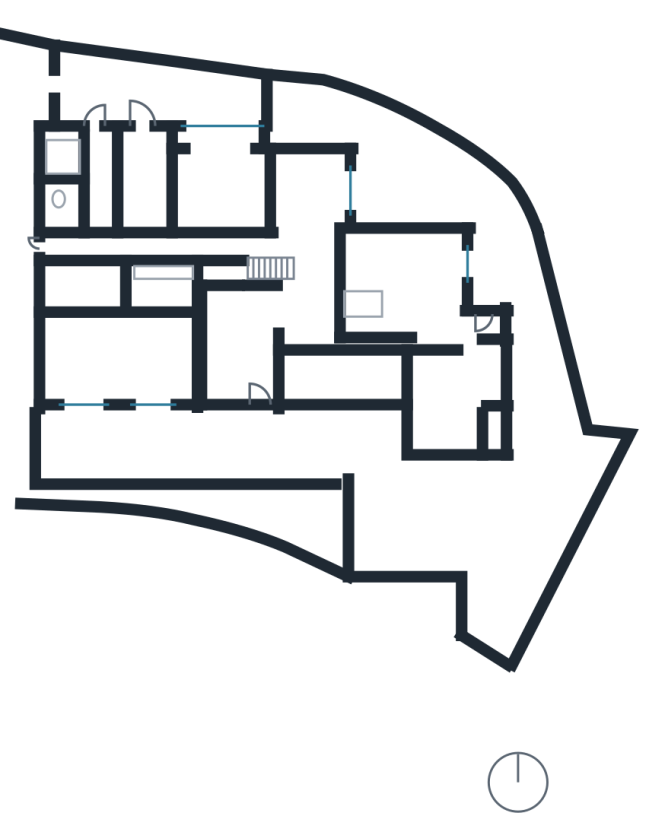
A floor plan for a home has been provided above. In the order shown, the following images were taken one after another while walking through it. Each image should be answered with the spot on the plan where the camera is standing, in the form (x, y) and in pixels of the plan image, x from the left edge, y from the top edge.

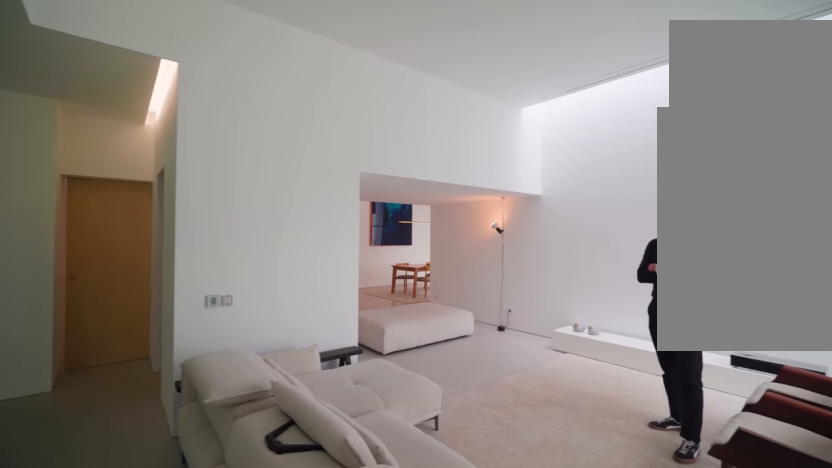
(412, 324)
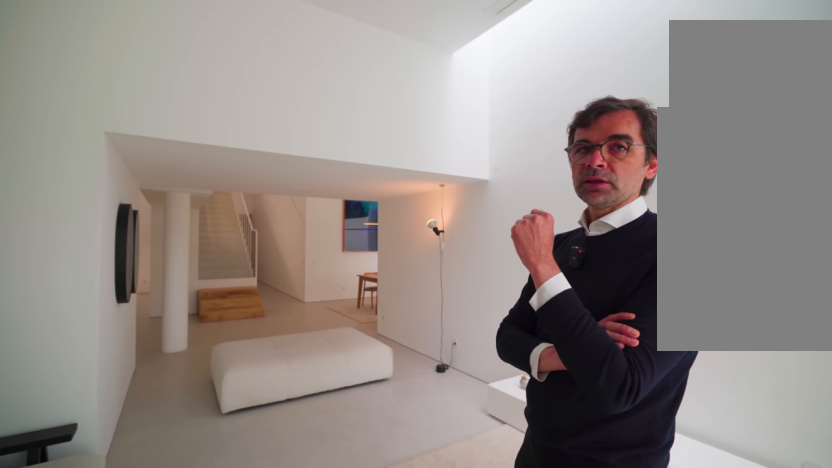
(450, 323)
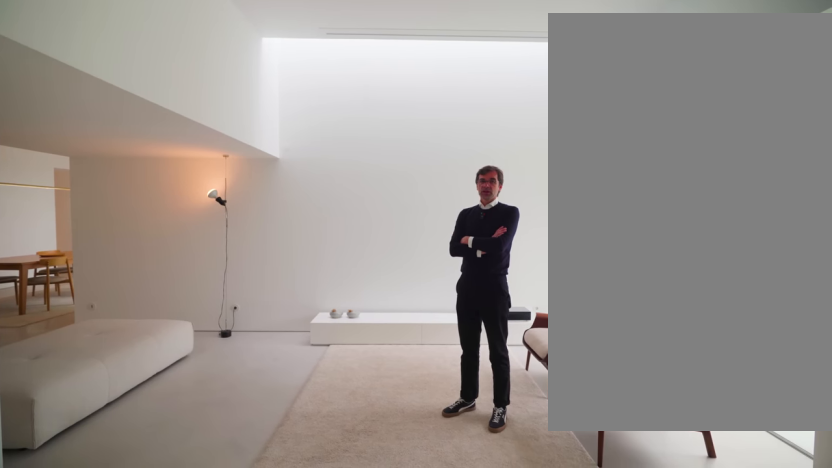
(434, 294)
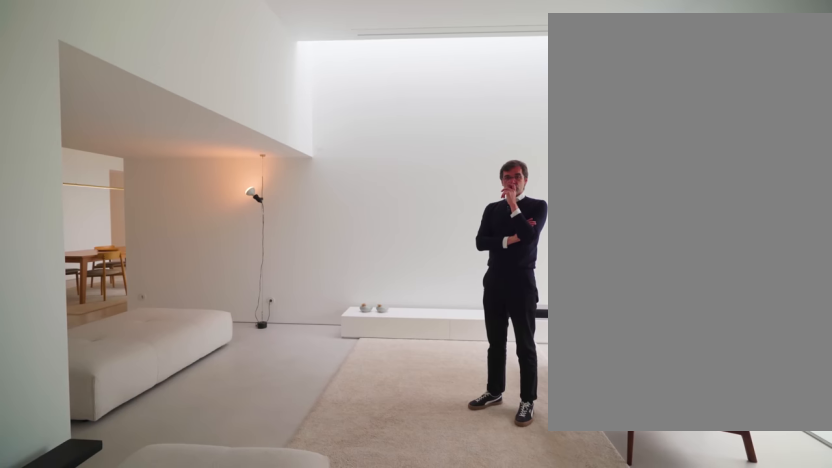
(433, 294)
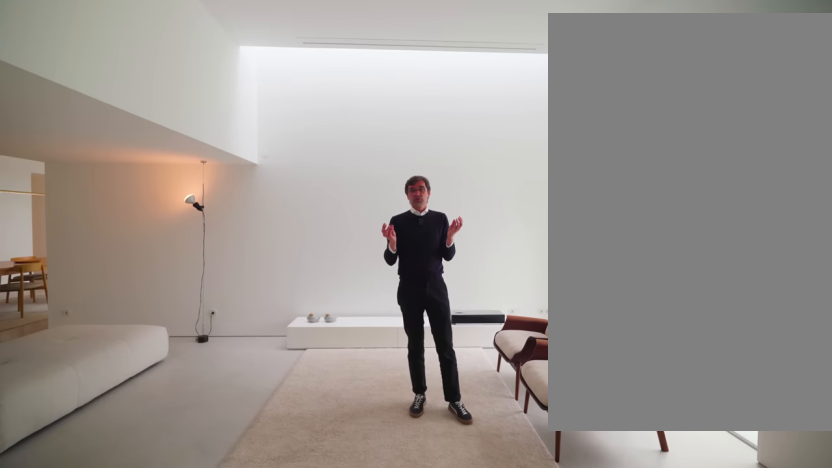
(428, 295)
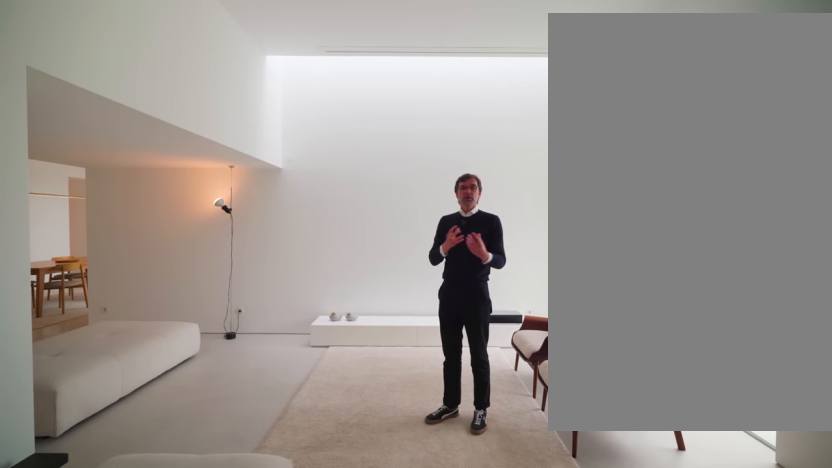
(429, 294)
